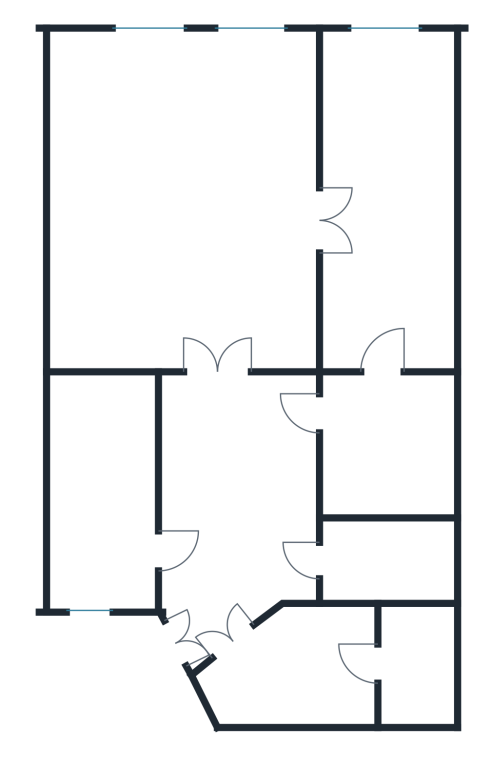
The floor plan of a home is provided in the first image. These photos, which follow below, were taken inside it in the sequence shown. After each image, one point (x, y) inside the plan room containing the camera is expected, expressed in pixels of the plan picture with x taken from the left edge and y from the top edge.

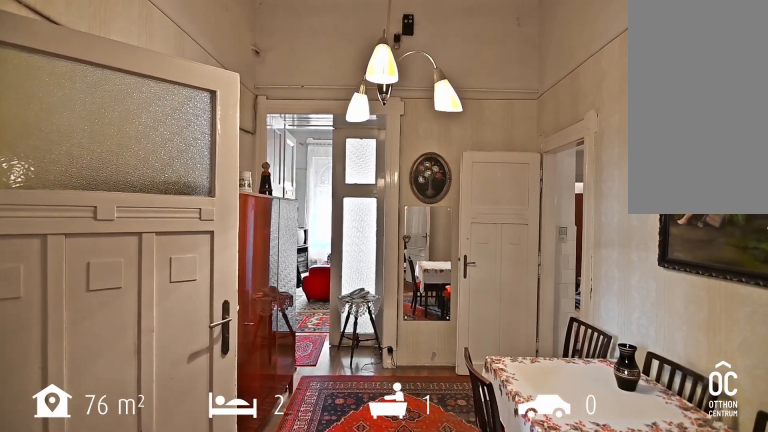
(232, 494)
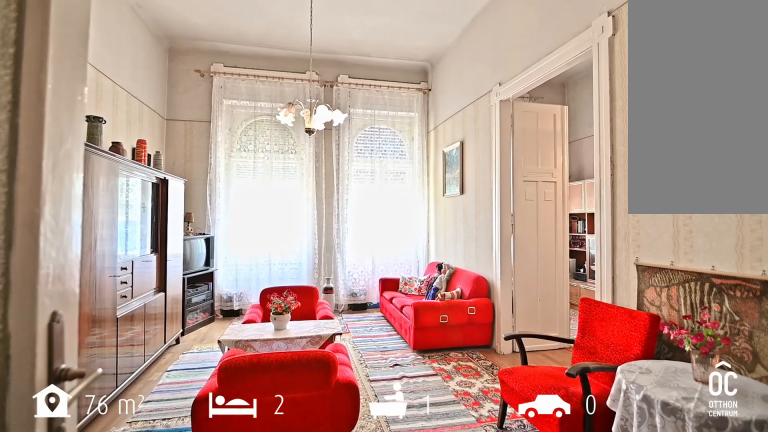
(183, 204)
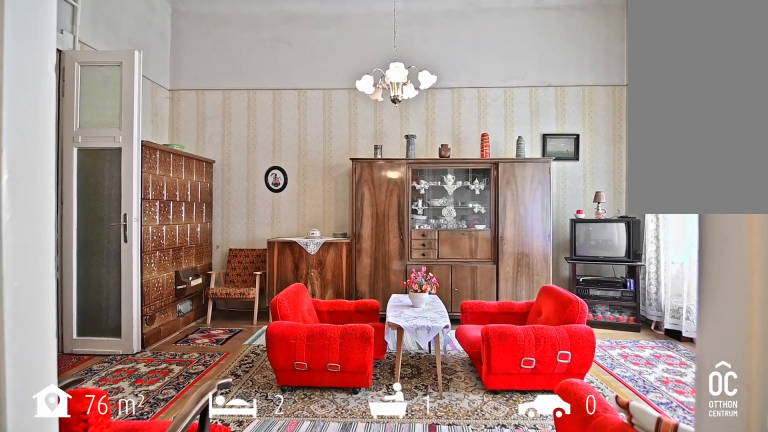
(183, 204)
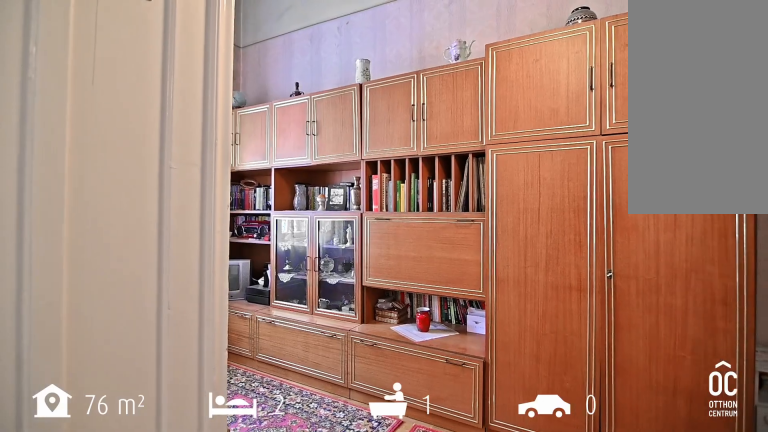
(384, 204)
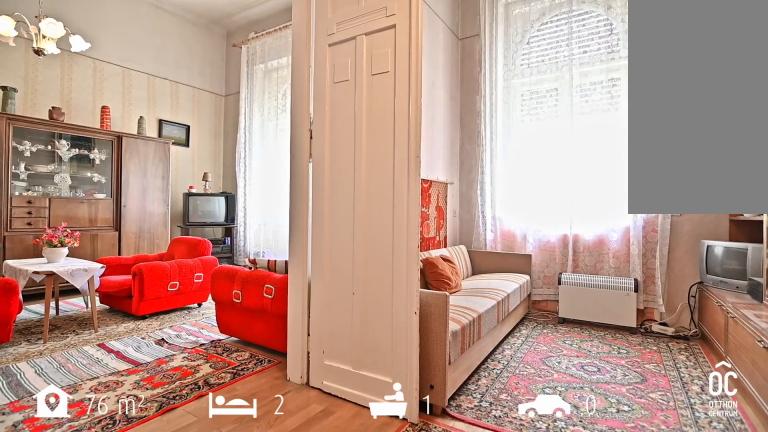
(384, 204)
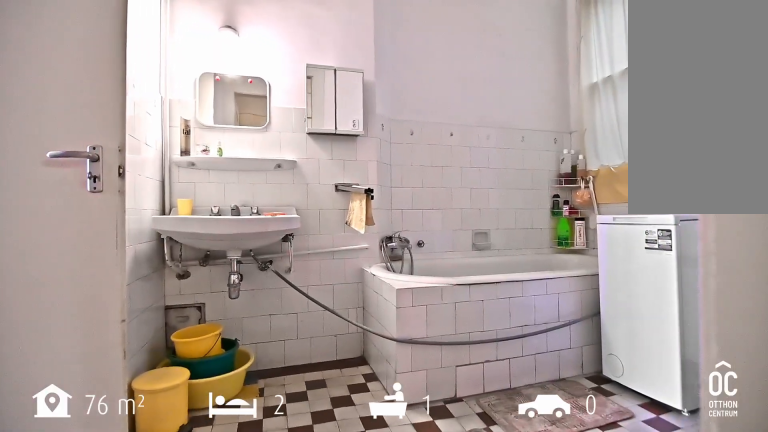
(384, 444)
